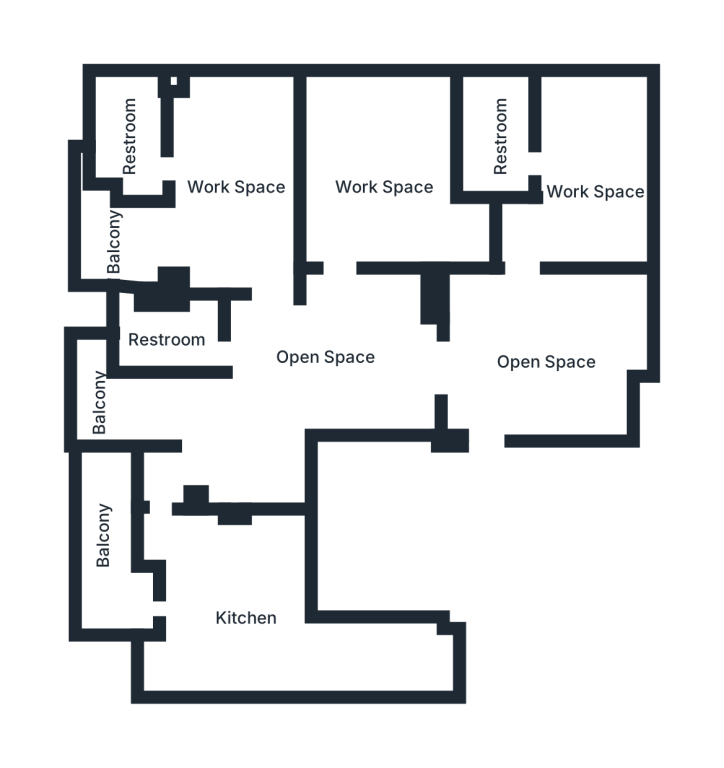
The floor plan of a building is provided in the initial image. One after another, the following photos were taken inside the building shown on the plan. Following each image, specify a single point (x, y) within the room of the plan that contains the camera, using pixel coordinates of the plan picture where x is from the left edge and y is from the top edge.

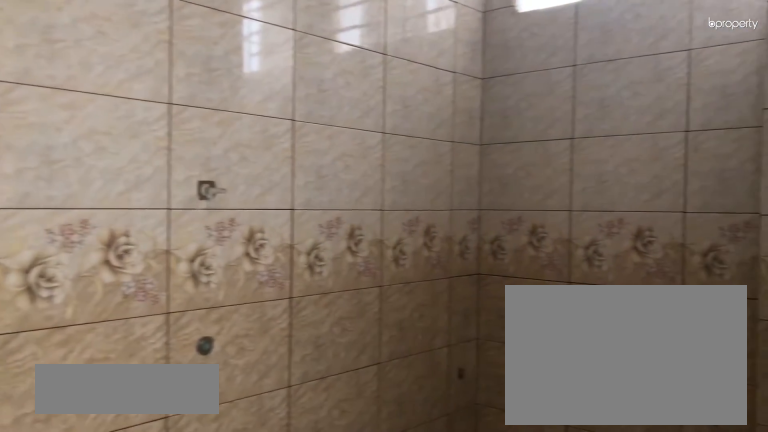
(129, 137)
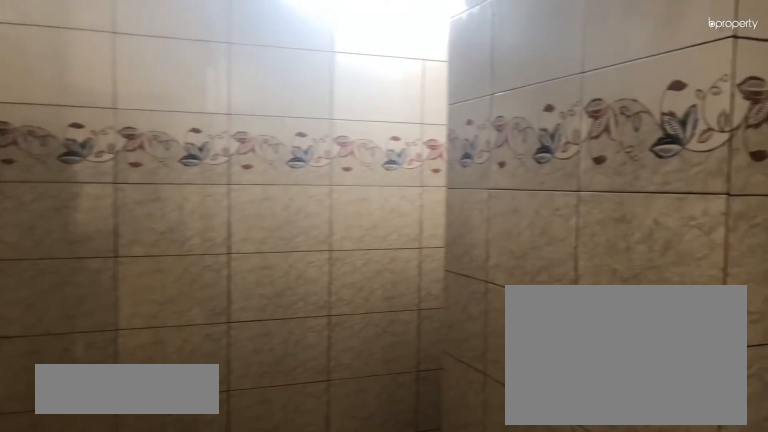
(165, 344)
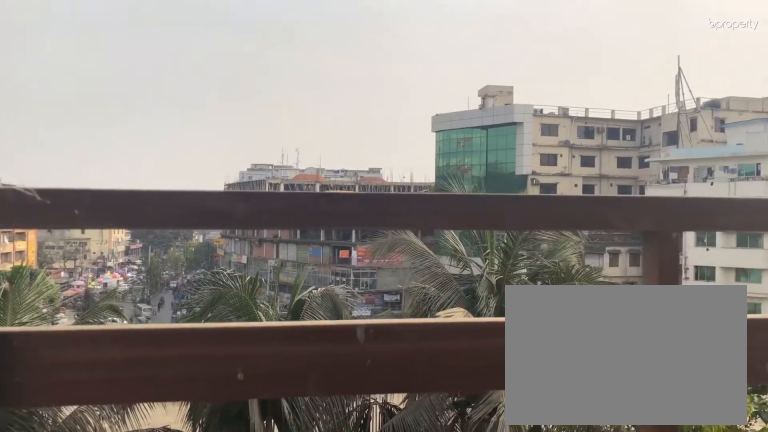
(119, 404)
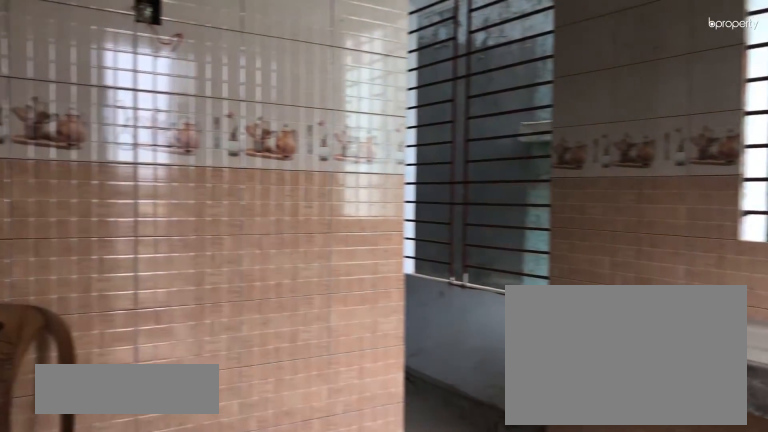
(251, 620)
